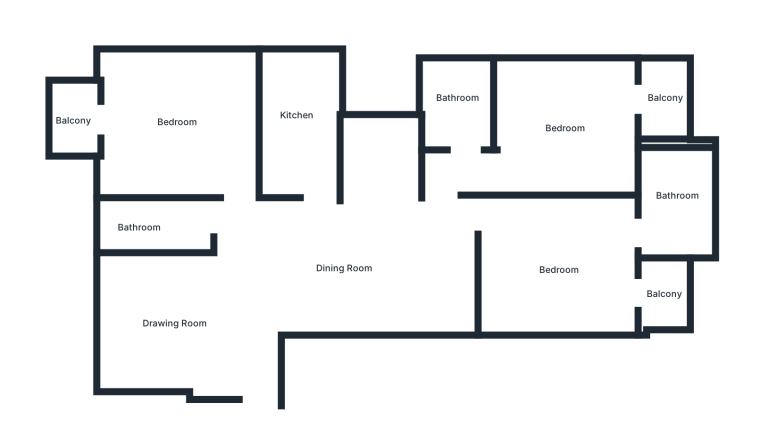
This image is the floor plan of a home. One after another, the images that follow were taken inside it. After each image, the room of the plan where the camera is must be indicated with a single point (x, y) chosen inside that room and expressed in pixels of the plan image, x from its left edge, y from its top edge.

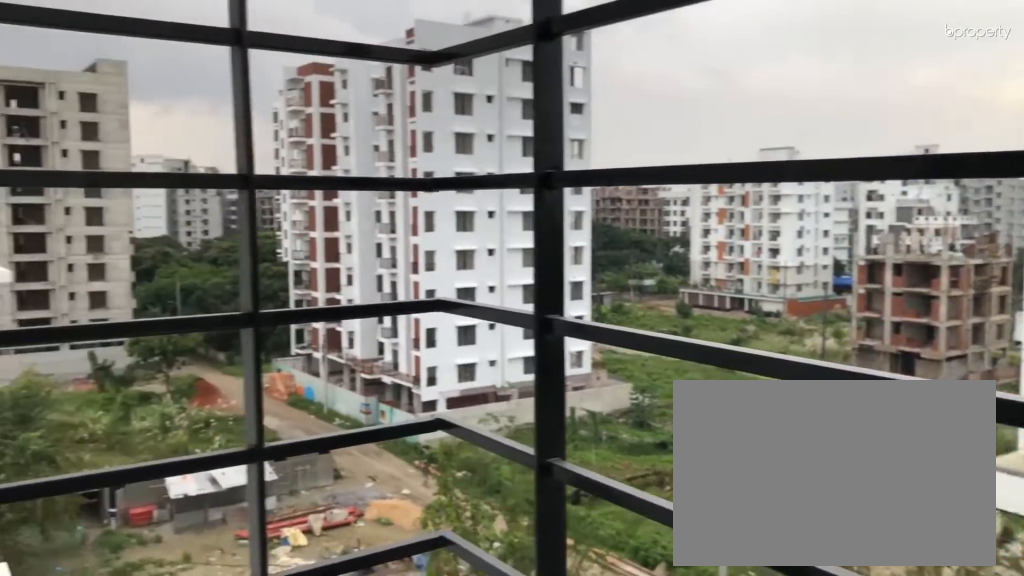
(70, 121)
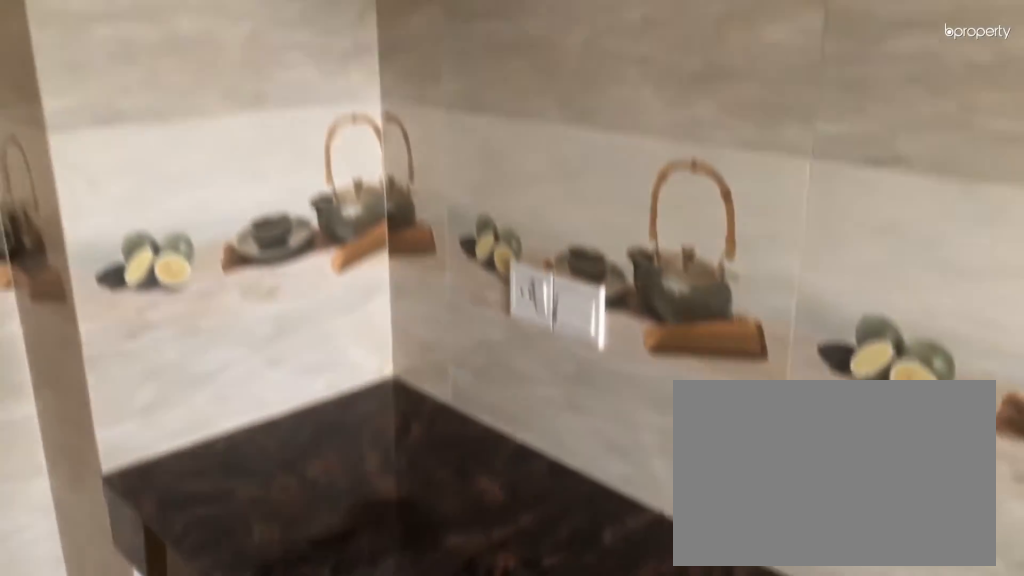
(297, 123)
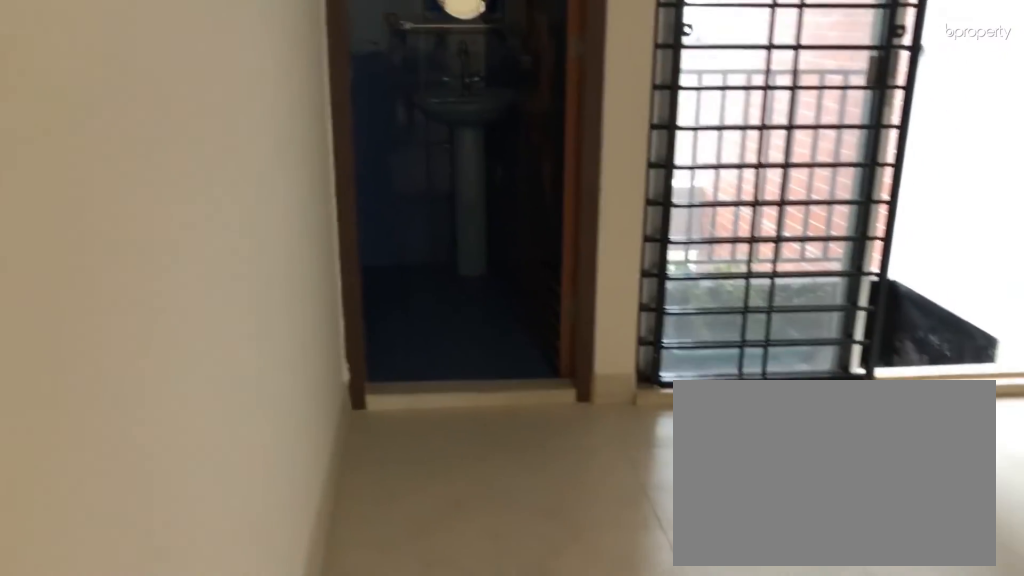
(566, 272)
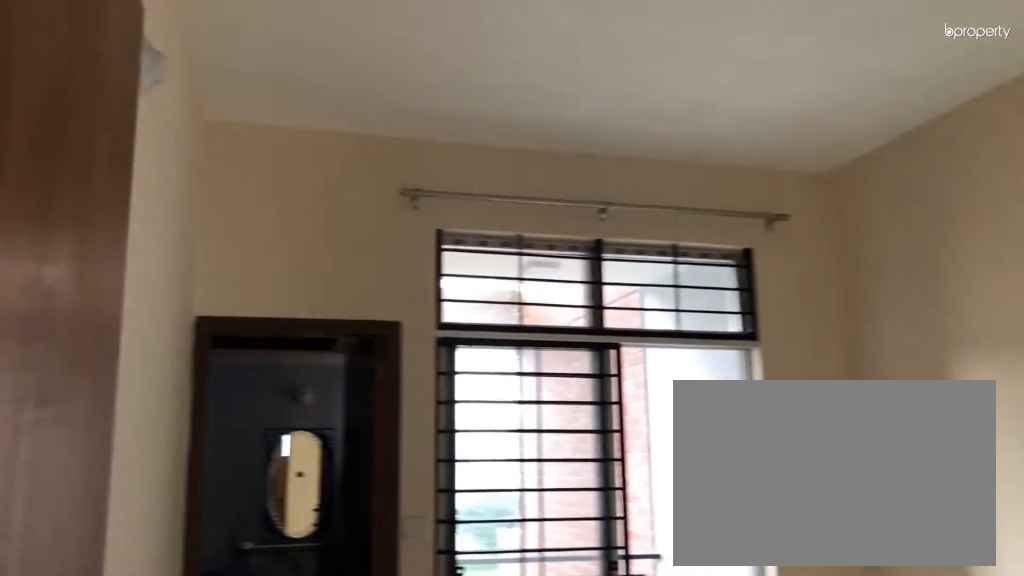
(566, 272)
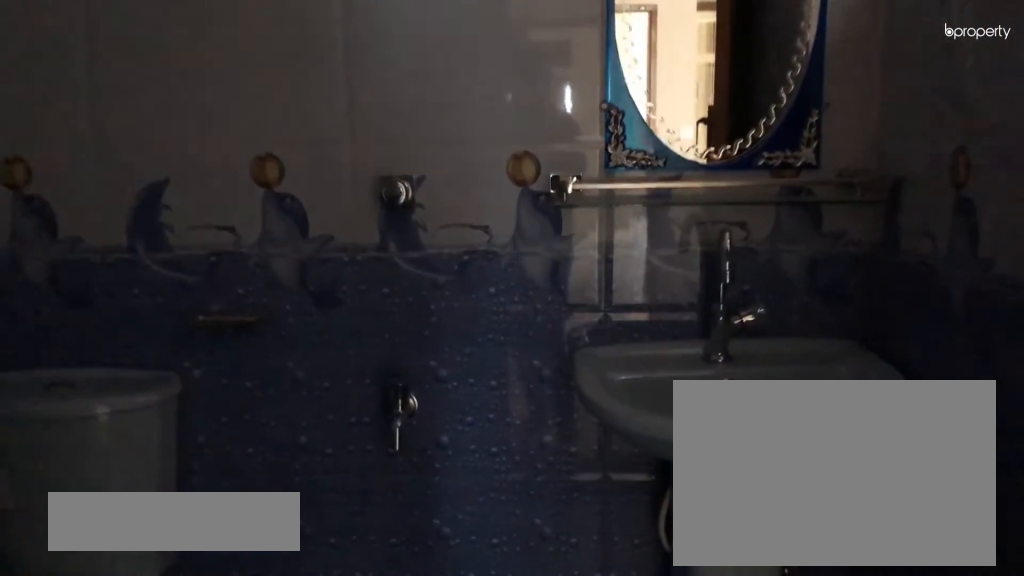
(673, 198)
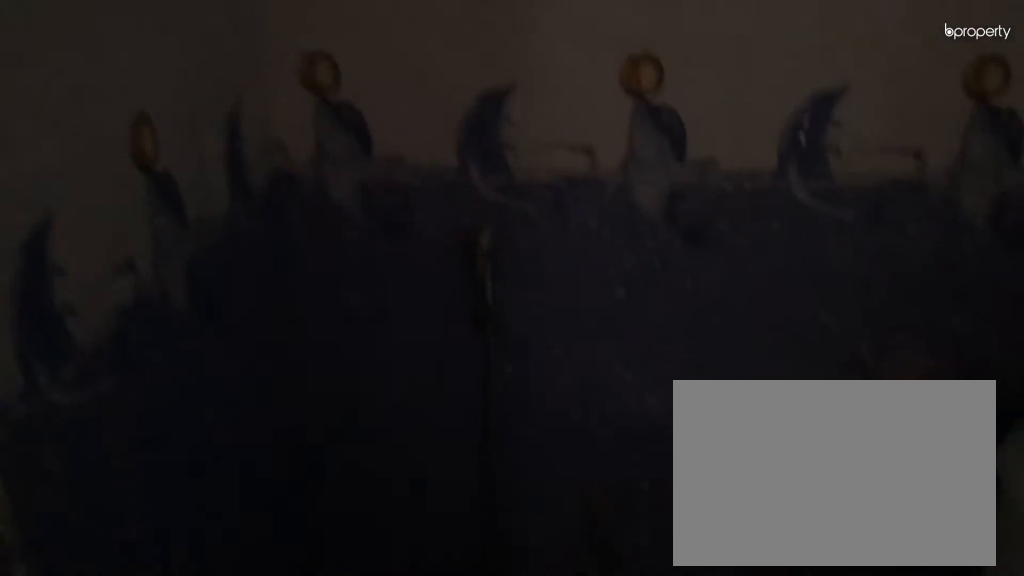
(673, 198)
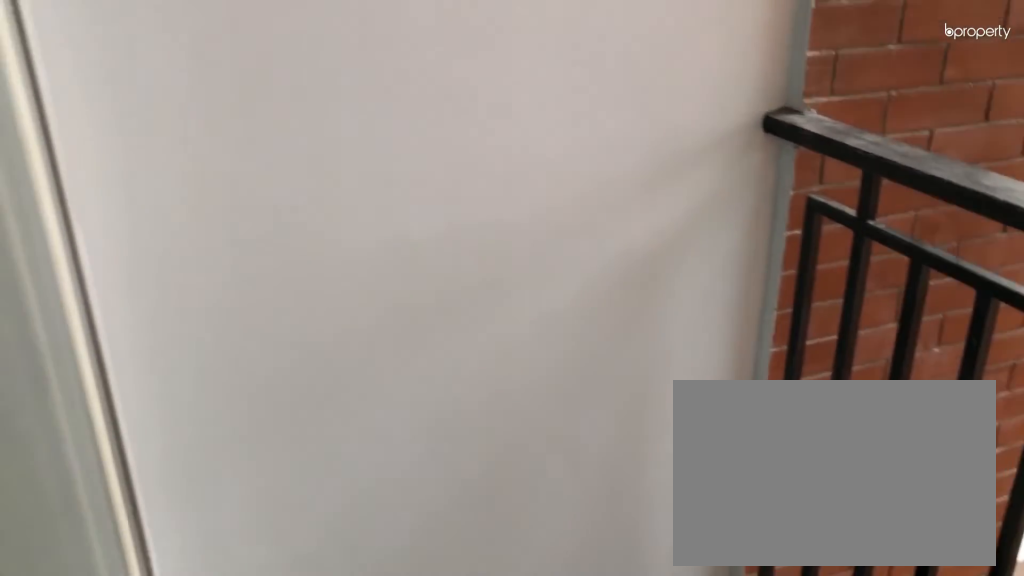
(662, 293)
